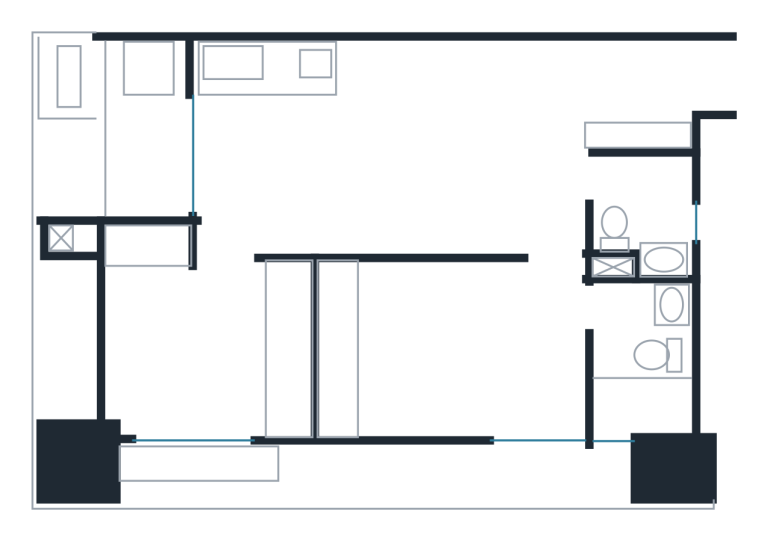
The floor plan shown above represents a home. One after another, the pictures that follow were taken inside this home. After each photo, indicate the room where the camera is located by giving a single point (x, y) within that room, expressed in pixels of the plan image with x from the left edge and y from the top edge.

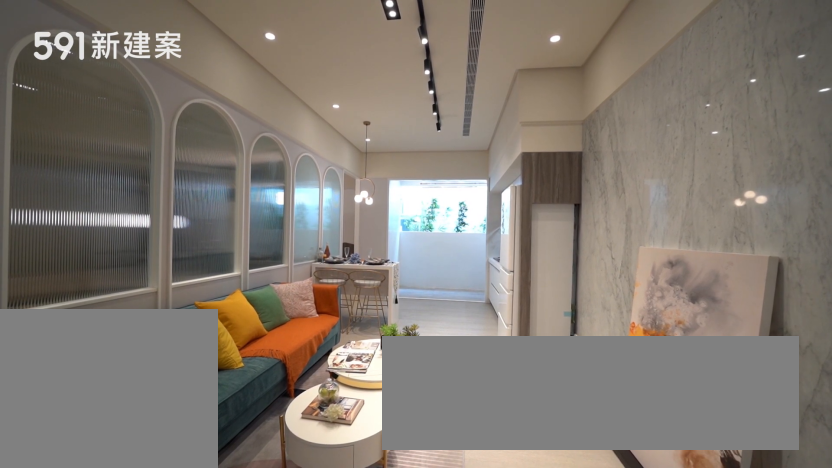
(448, 149)
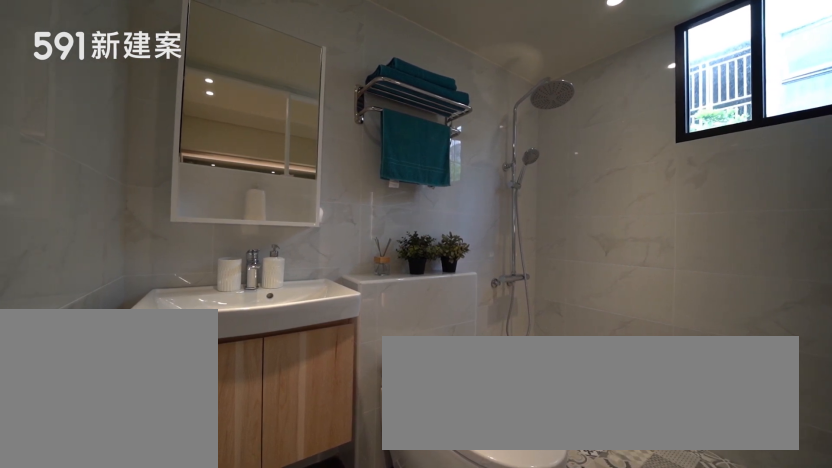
(643, 365)
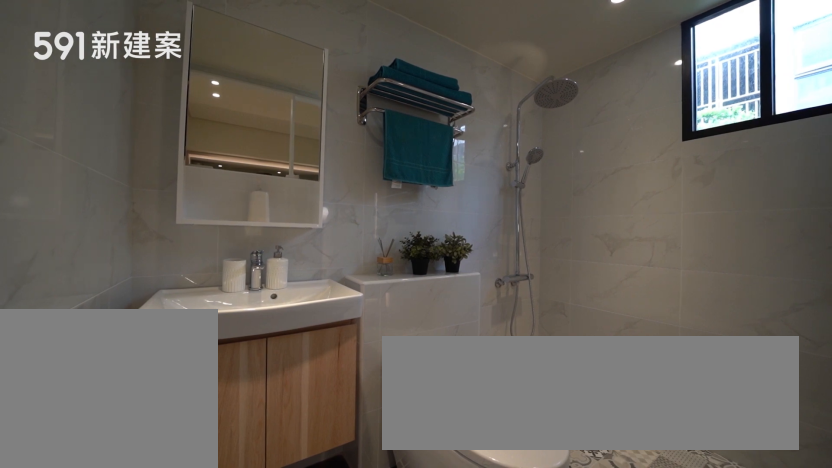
(643, 365)
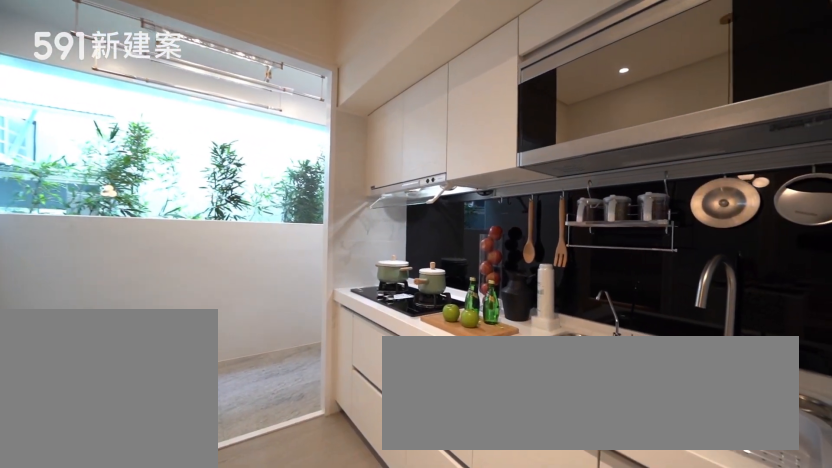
(290, 95)
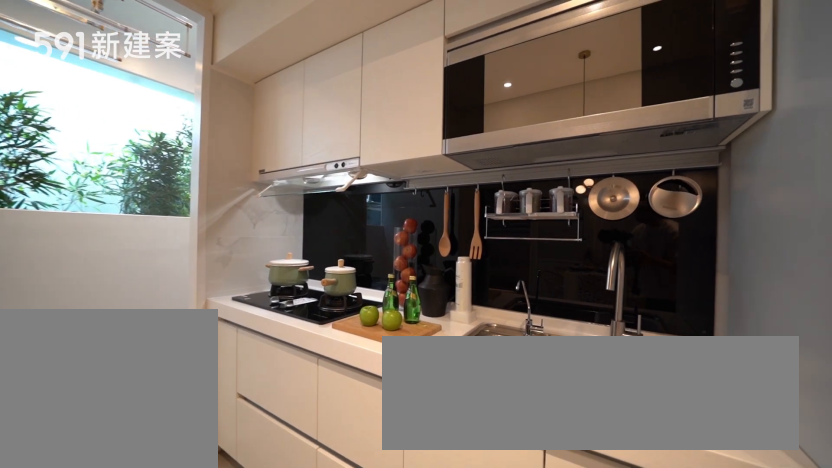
(290, 95)
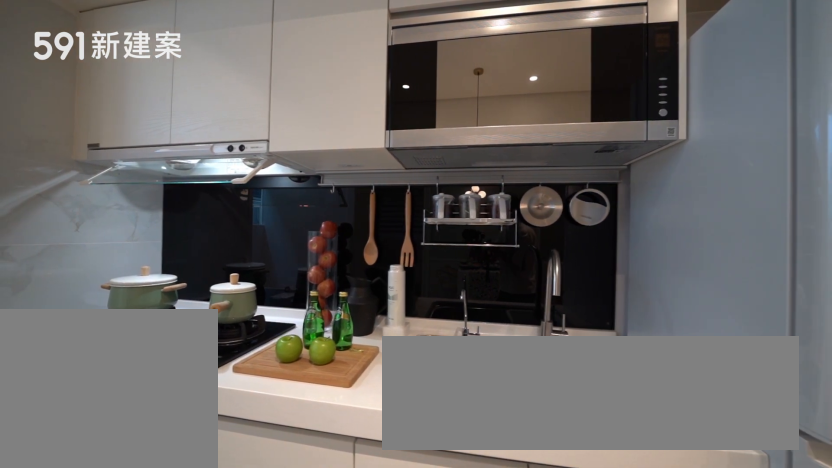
(290, 95)
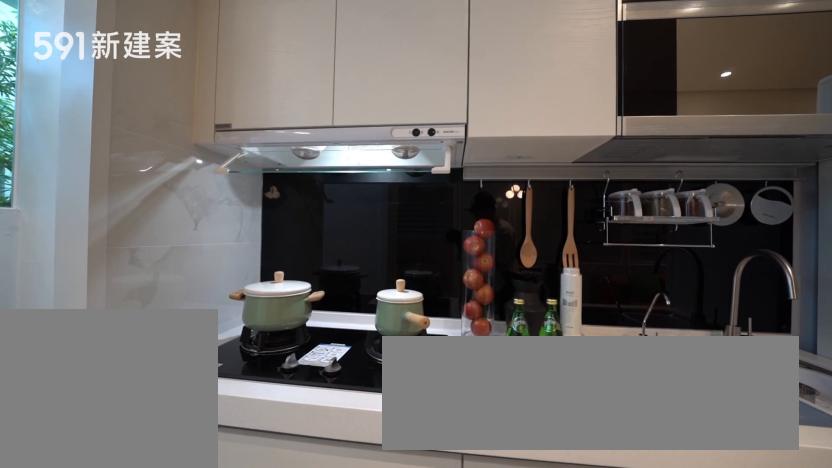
(290, 95)
